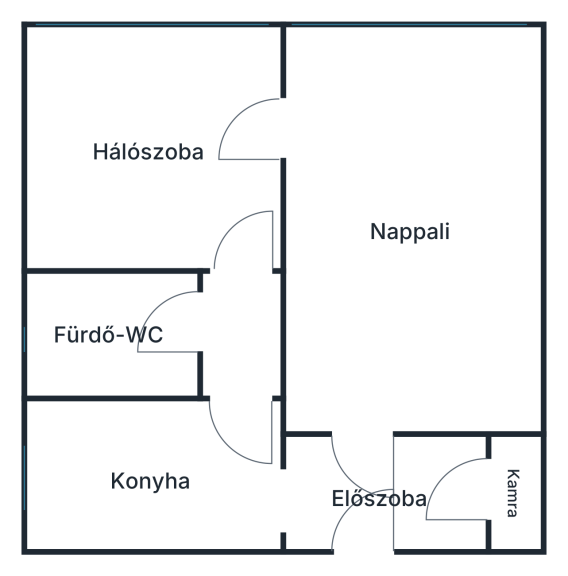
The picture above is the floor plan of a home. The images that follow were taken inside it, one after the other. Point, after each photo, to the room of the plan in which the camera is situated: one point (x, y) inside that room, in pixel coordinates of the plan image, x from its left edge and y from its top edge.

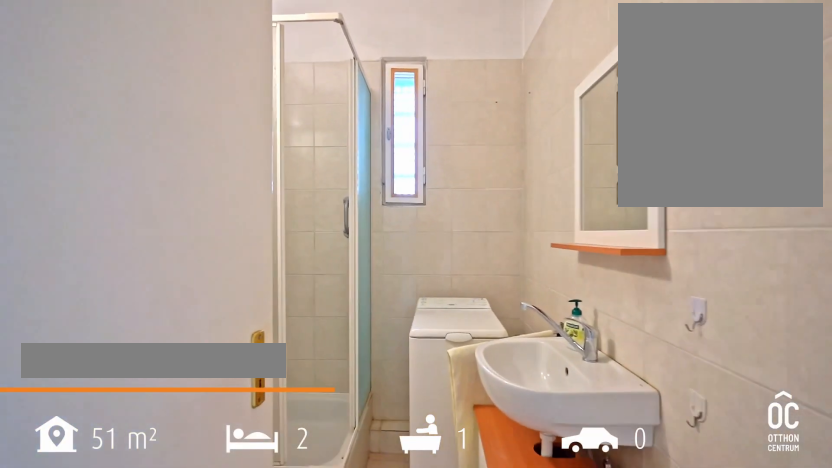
(111, 334)
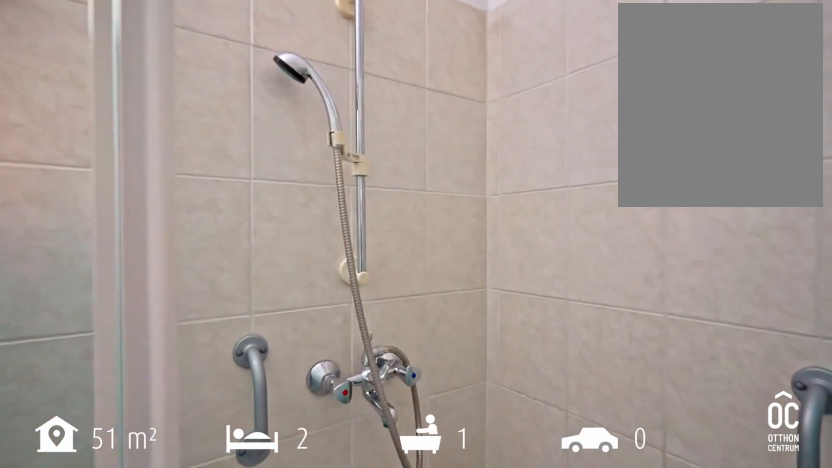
(111, 334)
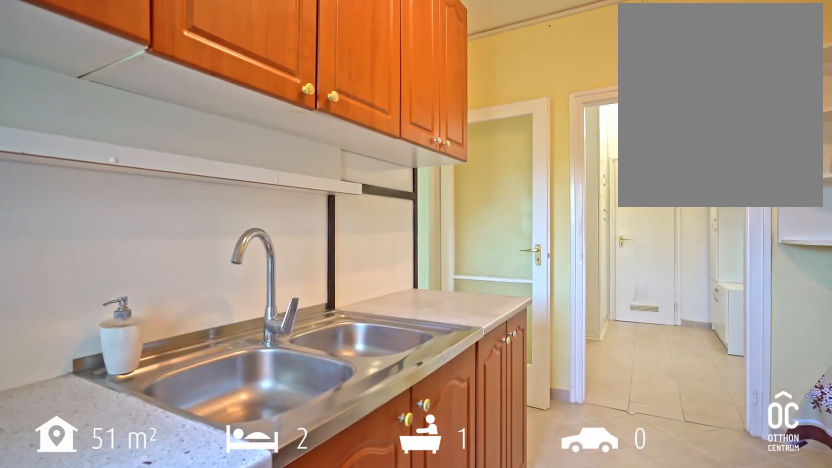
(153, 477)
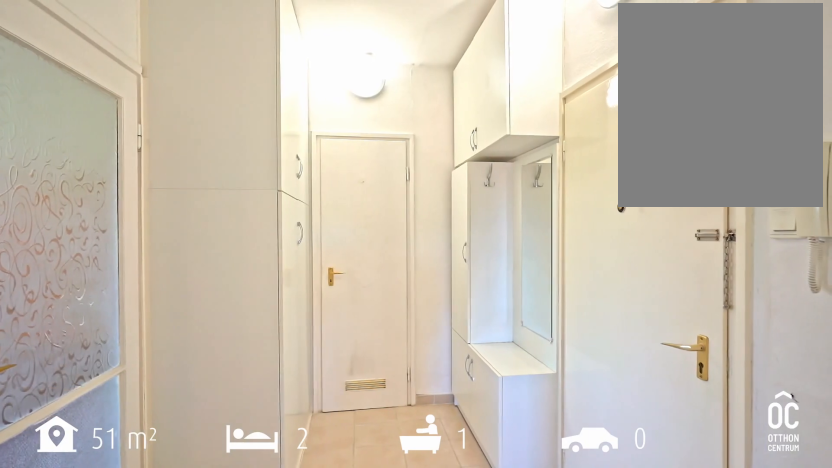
(387, 492)
